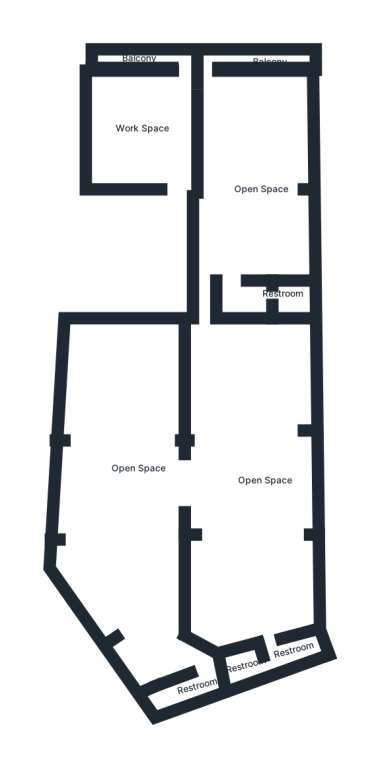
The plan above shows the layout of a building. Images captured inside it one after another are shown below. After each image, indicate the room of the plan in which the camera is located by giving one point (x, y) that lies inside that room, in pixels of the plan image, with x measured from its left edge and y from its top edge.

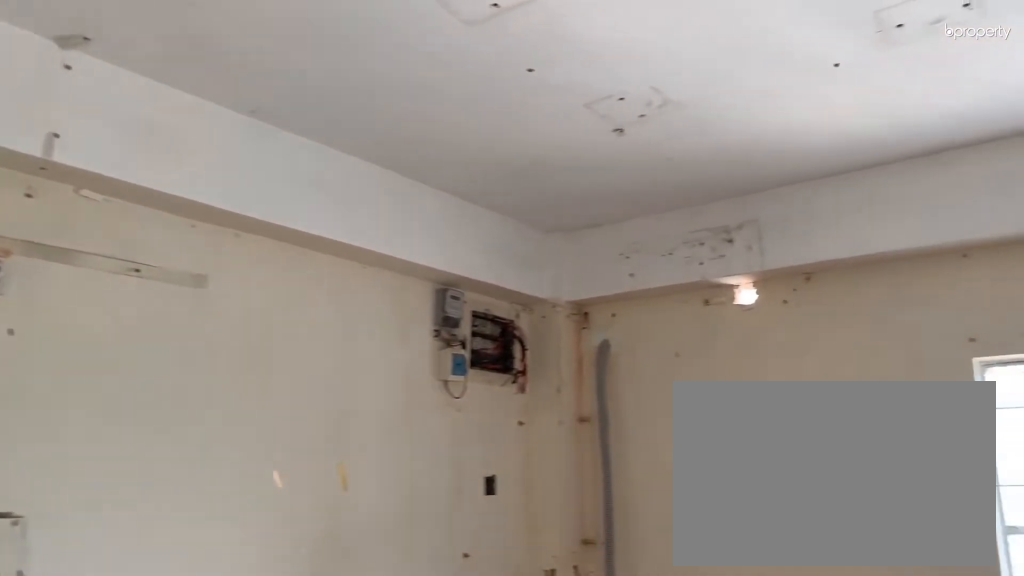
(151, 117)
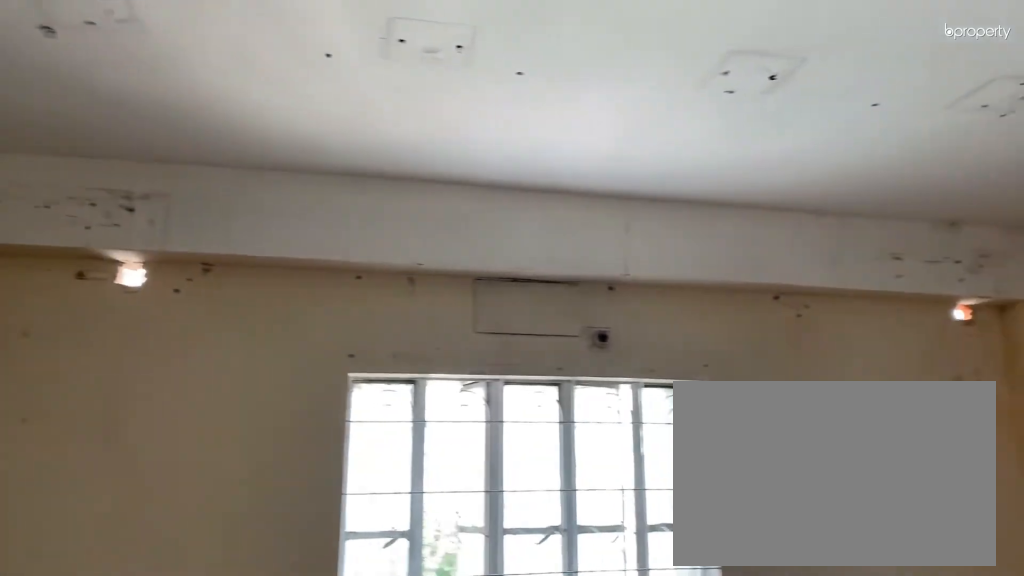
(151, 117)
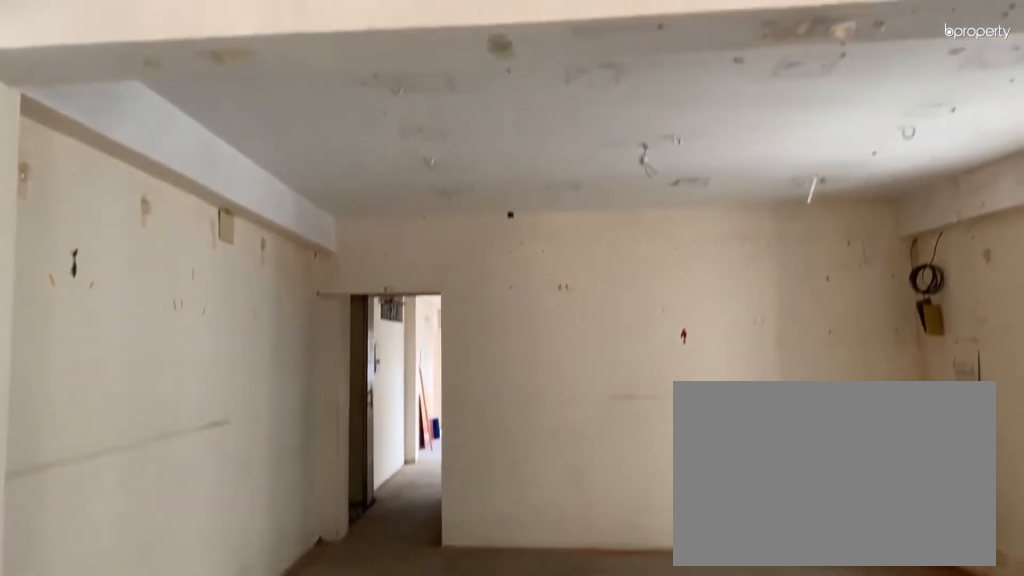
(248, 500)
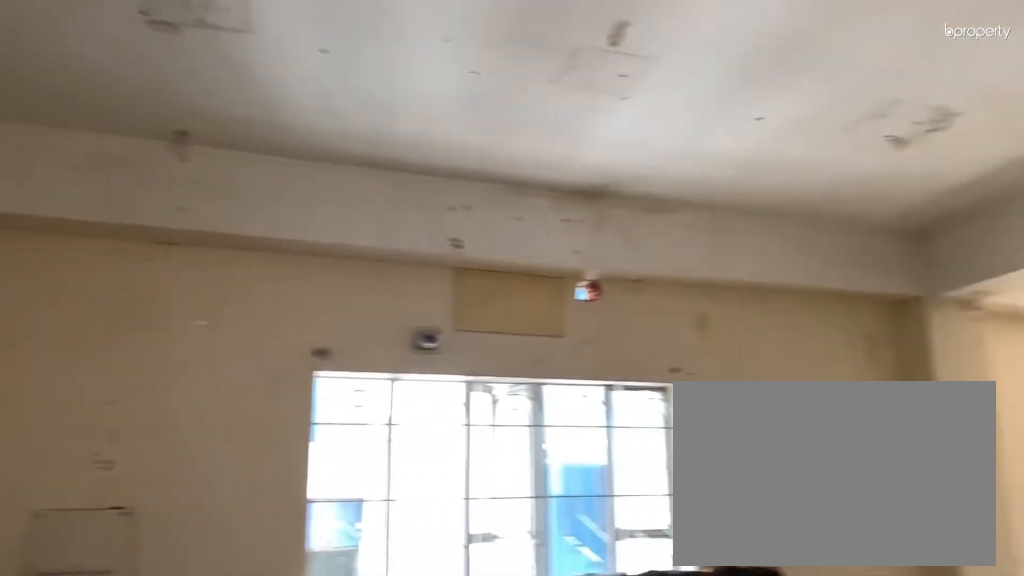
(248, 500)
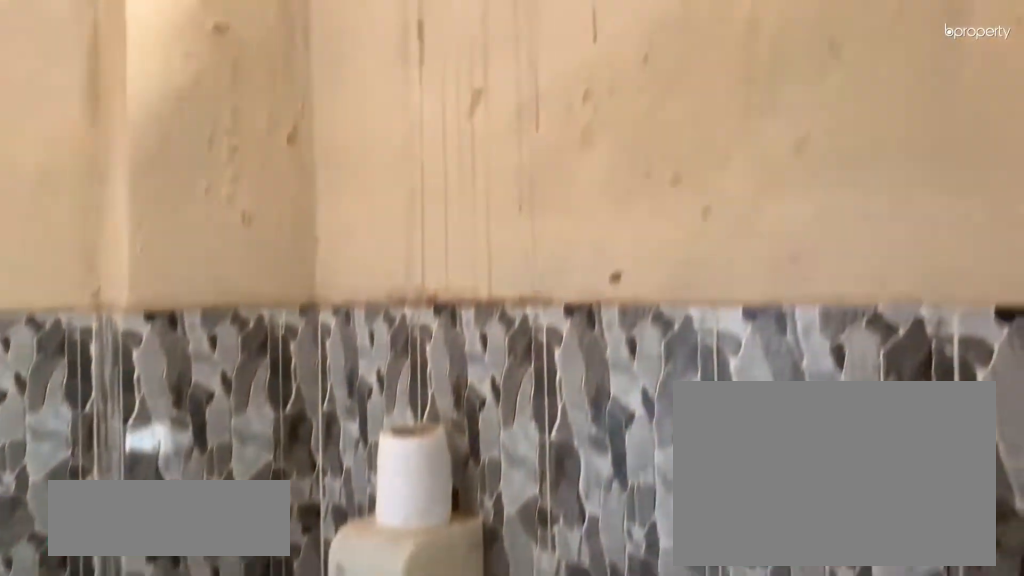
(292, 657)
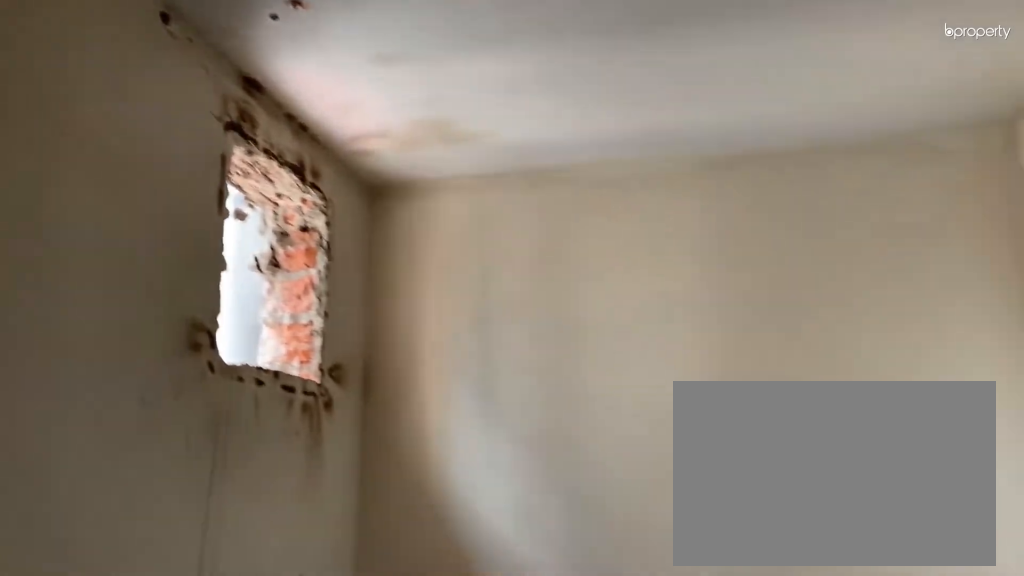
(253, 664)
